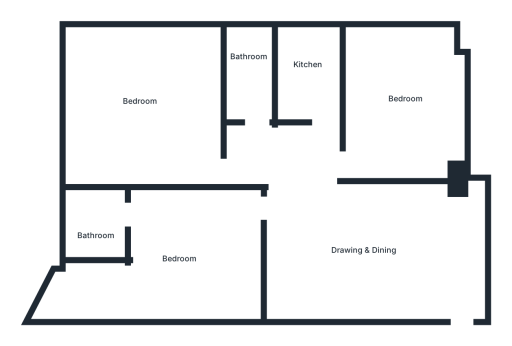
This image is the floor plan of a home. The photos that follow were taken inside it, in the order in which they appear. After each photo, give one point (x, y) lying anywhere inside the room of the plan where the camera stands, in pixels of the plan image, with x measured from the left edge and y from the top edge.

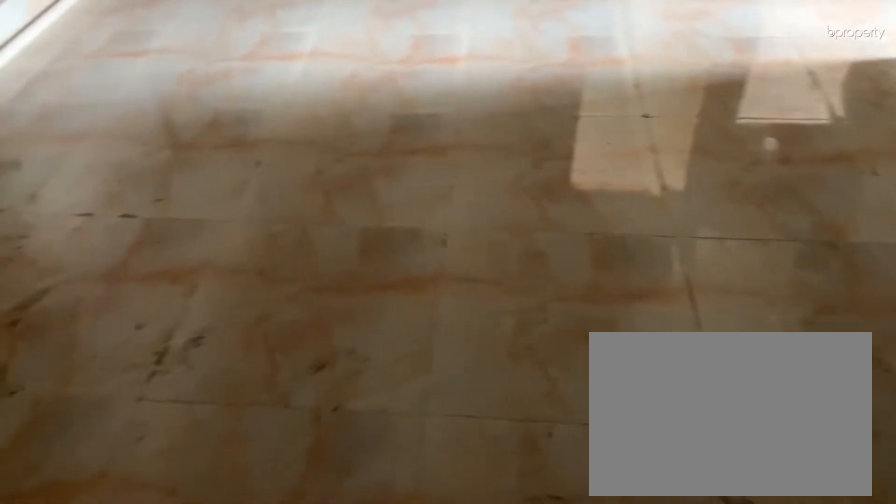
(372, 250)
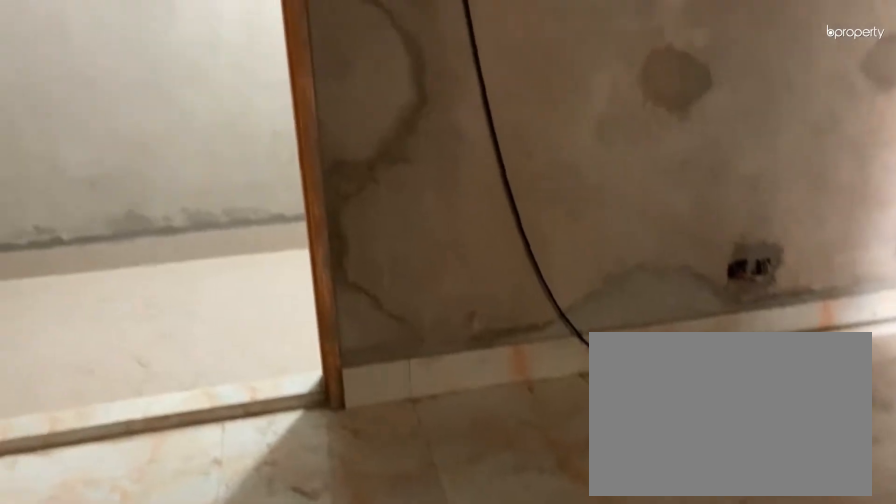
(372, 250)
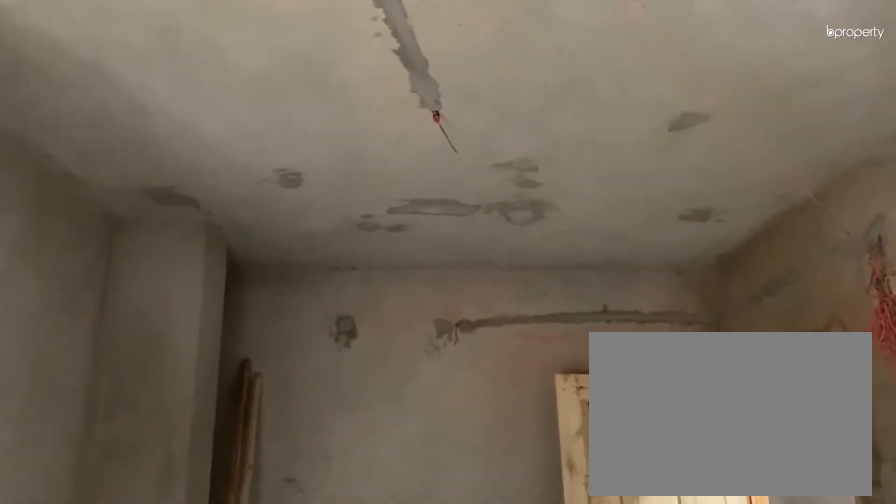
(373, 255)
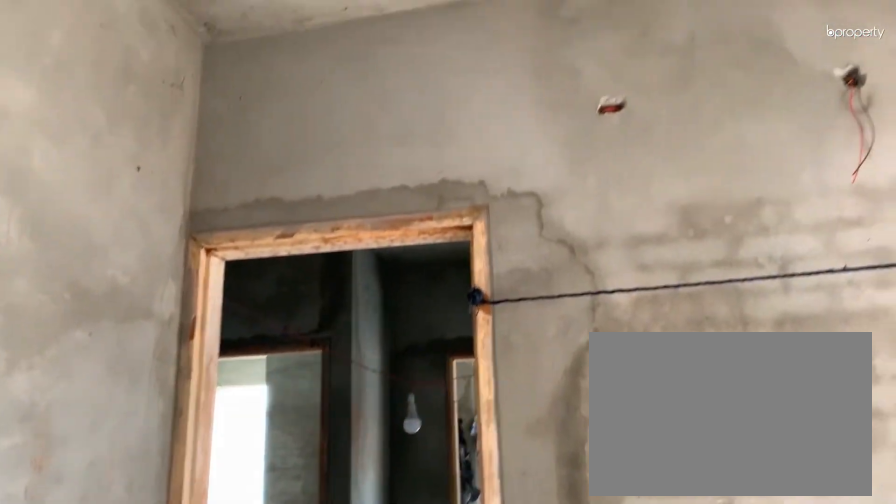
(399, 100)
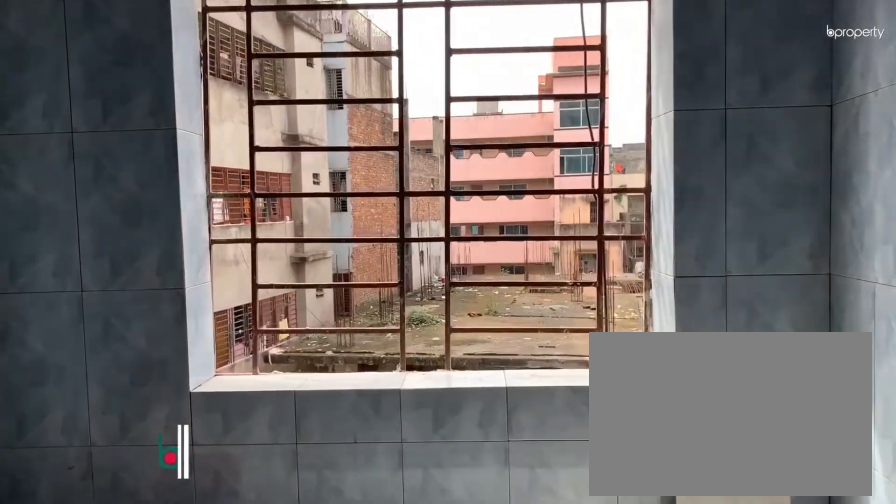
(301, 71)
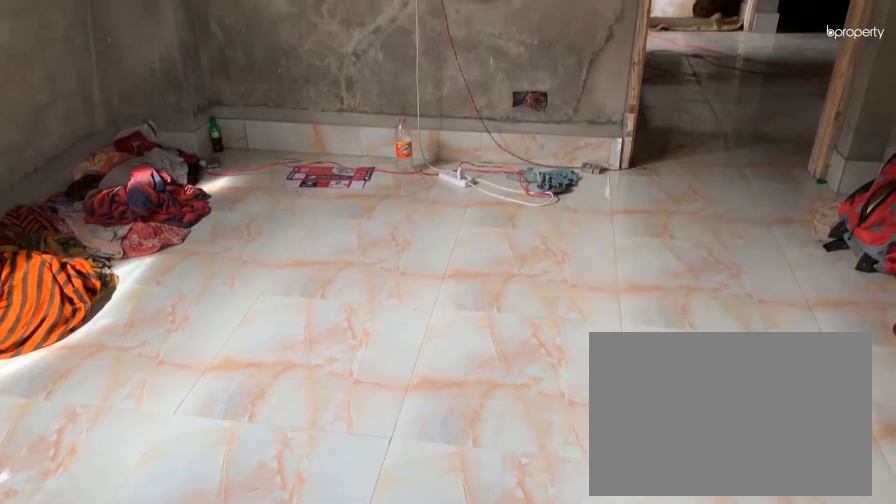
(140, 98)
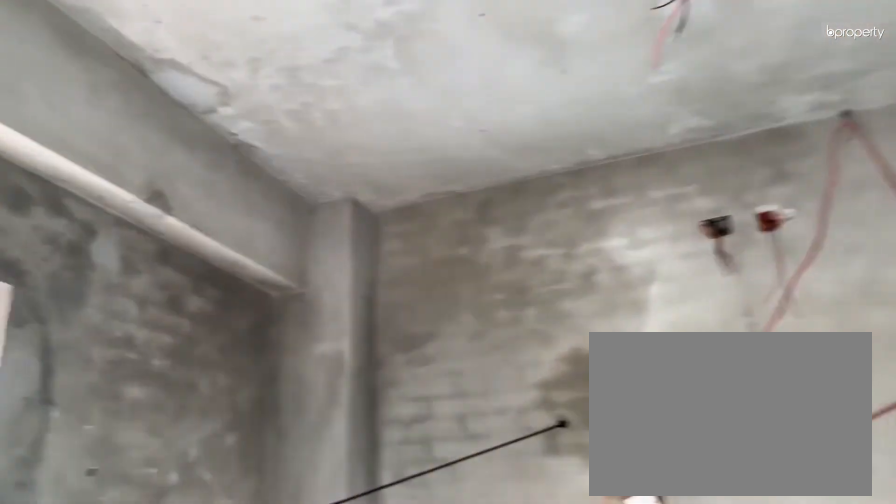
(140, 98)
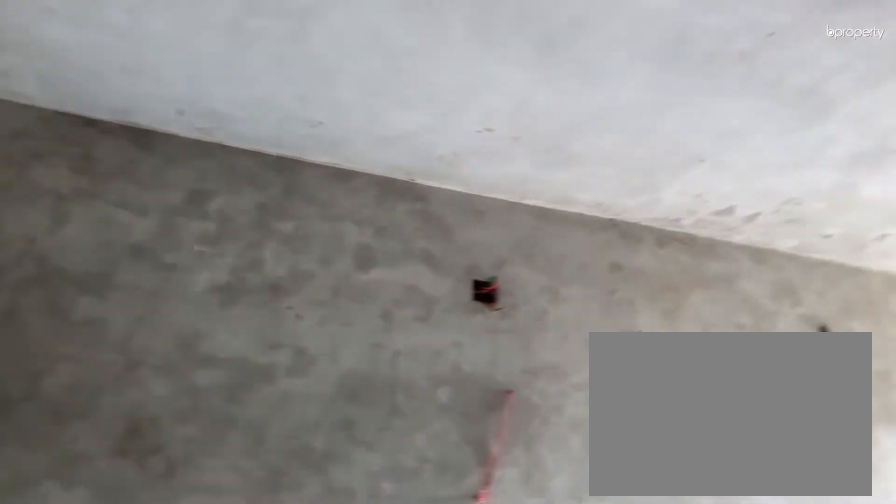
(186, 251)
